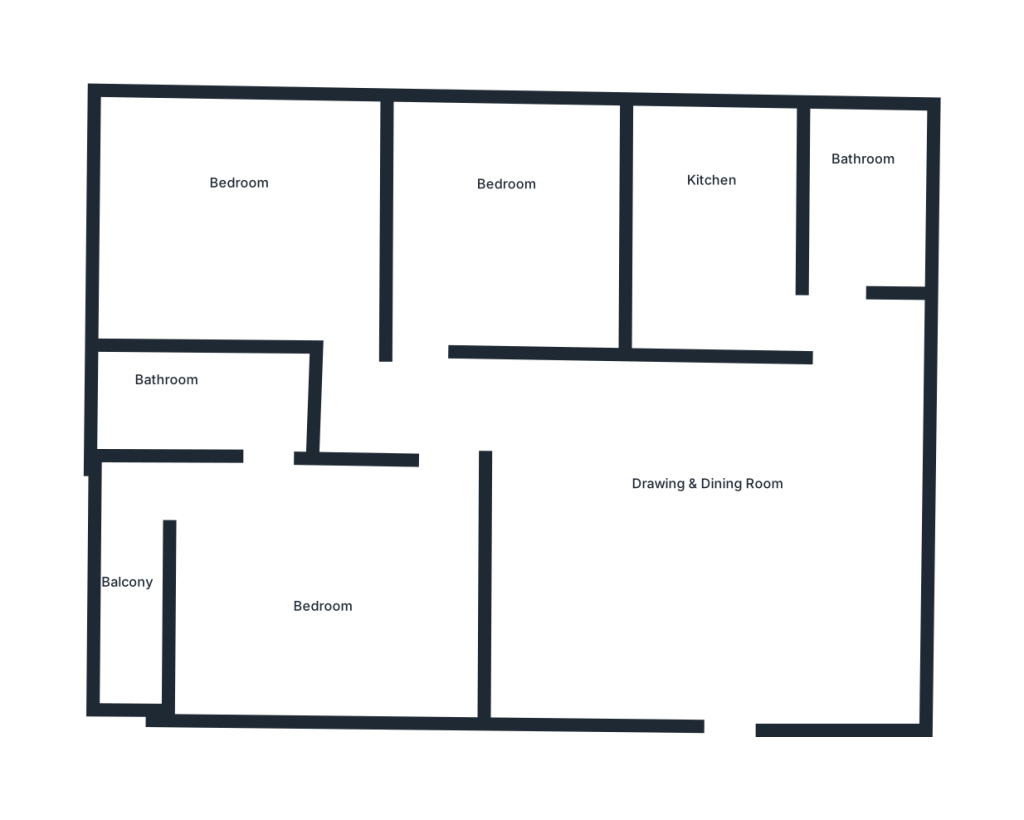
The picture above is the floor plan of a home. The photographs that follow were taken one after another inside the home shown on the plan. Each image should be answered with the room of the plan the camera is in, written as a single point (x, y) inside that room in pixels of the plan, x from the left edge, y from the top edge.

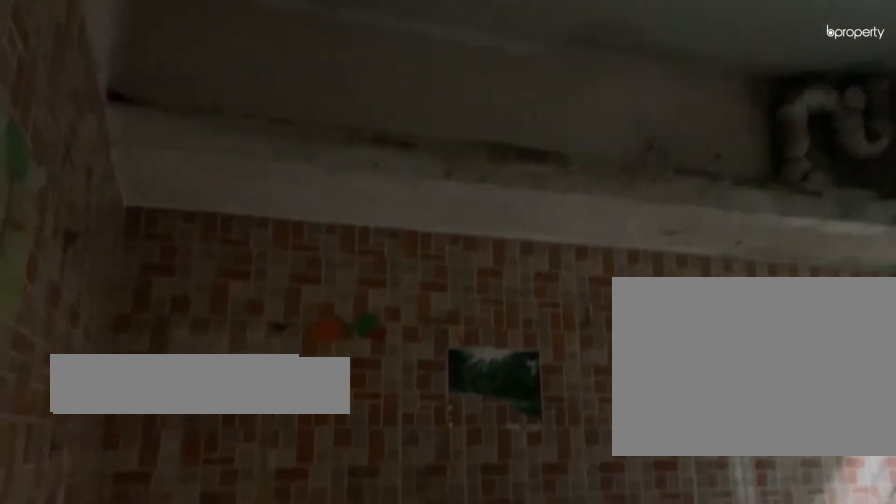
(715, 244)
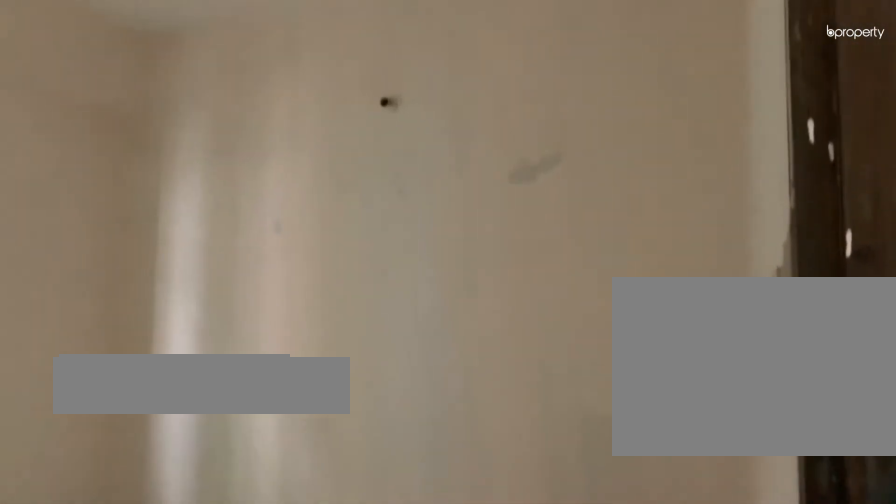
(511, 227)
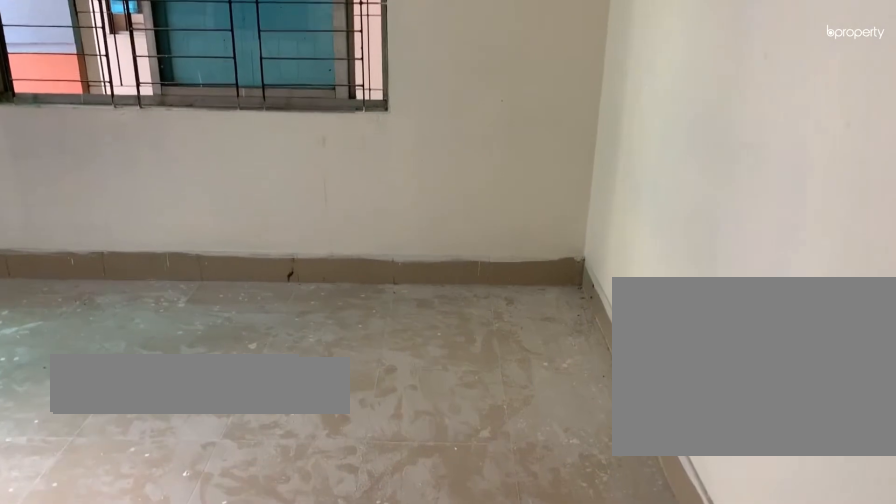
(236, 224)
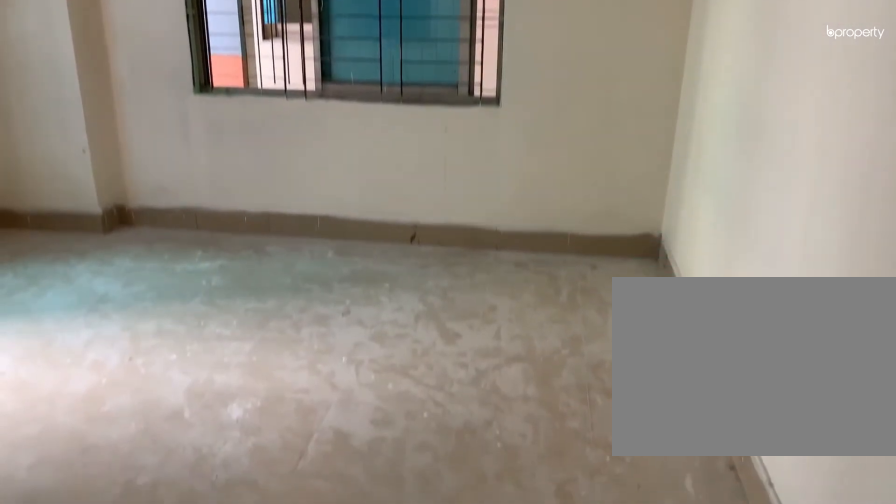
(236, 224)
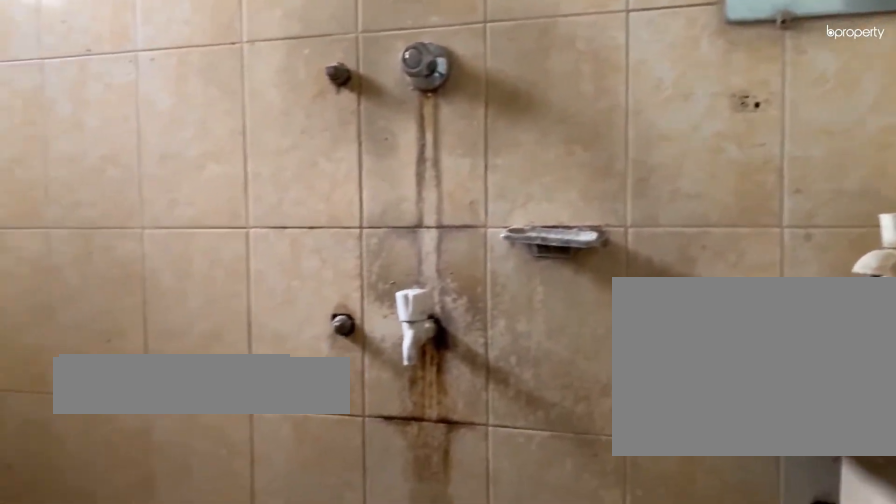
(199, 400)
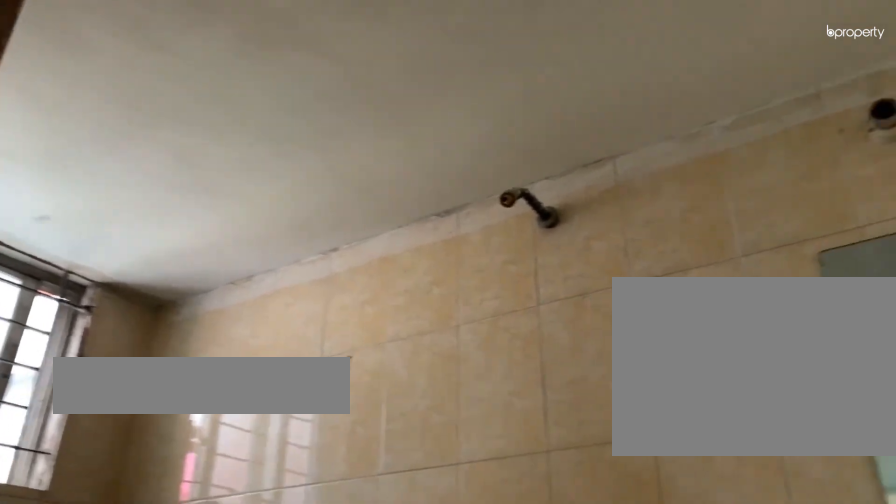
(199, 400)
